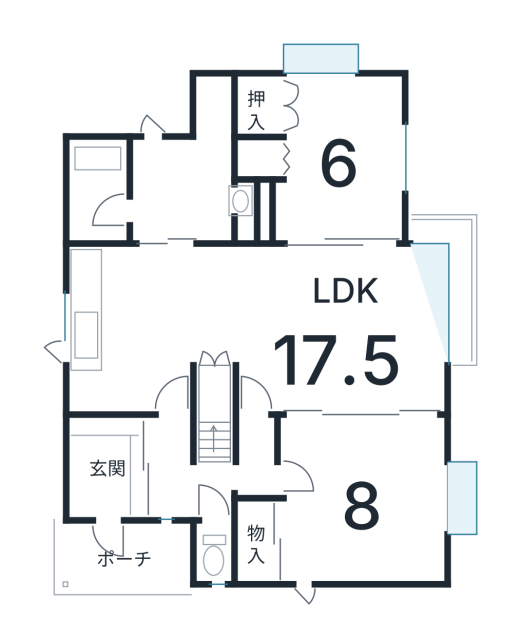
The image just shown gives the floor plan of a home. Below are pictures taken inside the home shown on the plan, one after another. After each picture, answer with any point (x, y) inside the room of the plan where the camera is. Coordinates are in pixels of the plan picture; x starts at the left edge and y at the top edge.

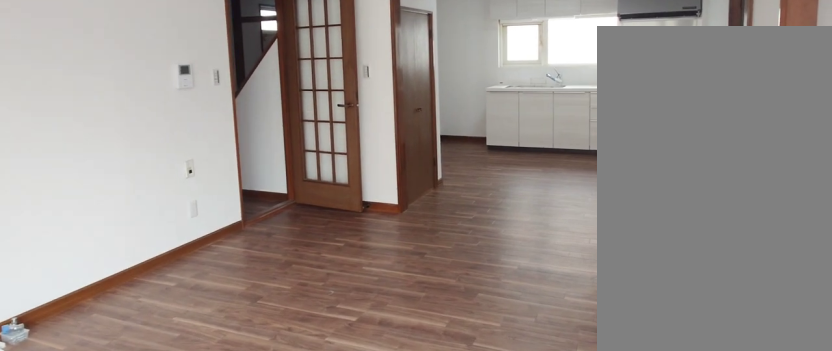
(341, 339)
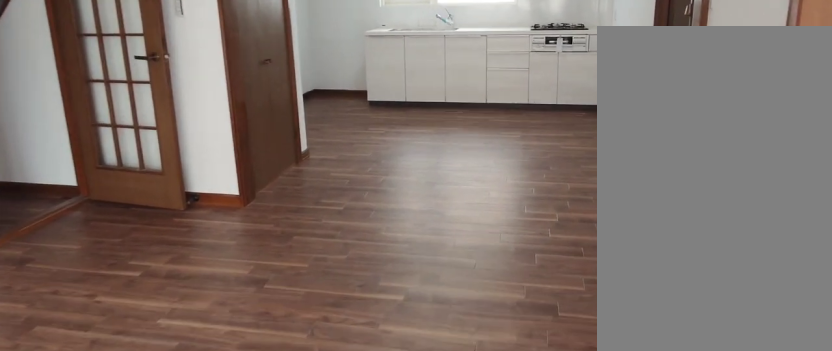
(341, 339)
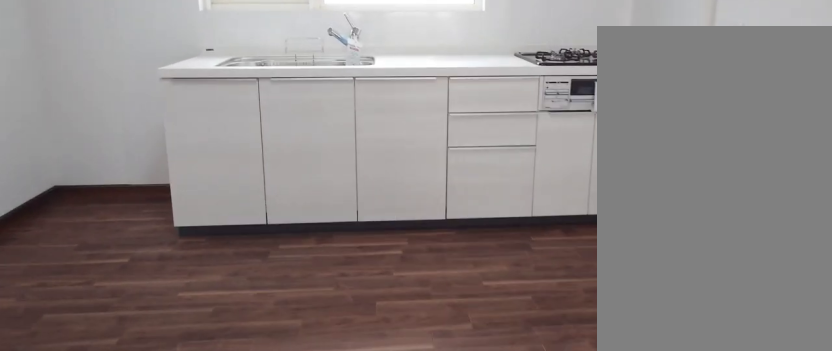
(120, 337)
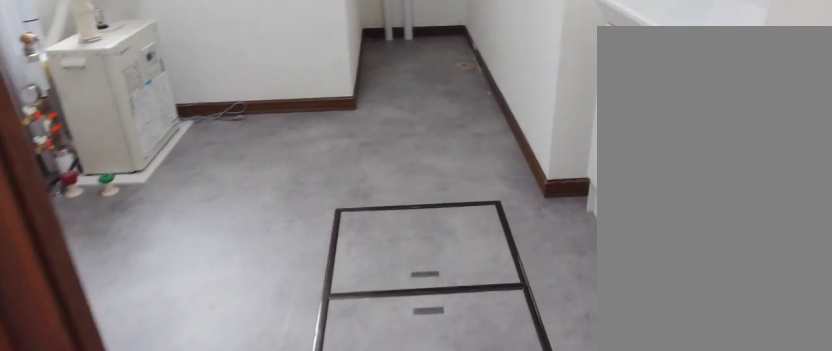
(179, 194)
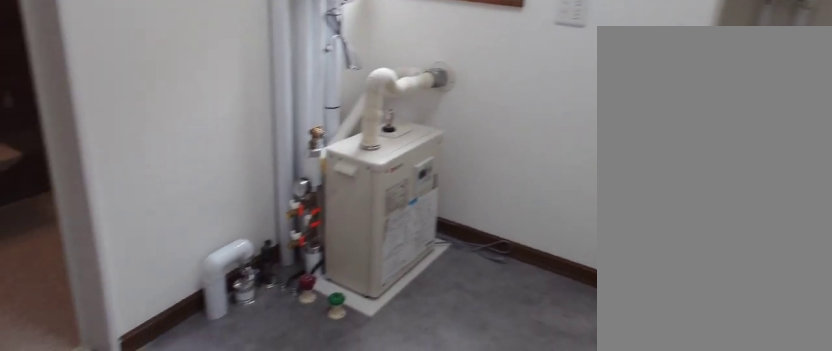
(179, 194)
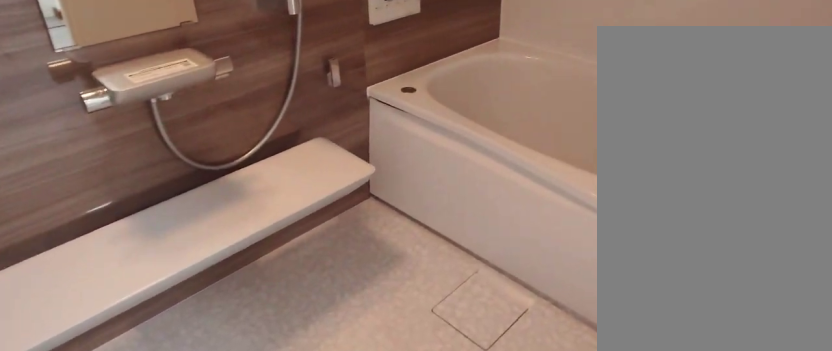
(83, 201)
